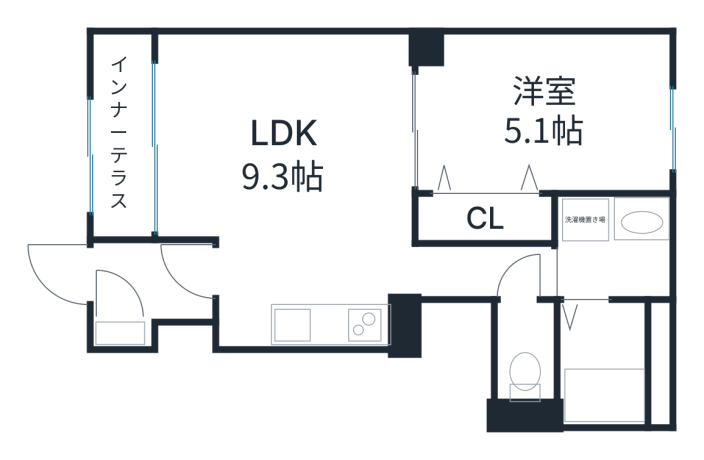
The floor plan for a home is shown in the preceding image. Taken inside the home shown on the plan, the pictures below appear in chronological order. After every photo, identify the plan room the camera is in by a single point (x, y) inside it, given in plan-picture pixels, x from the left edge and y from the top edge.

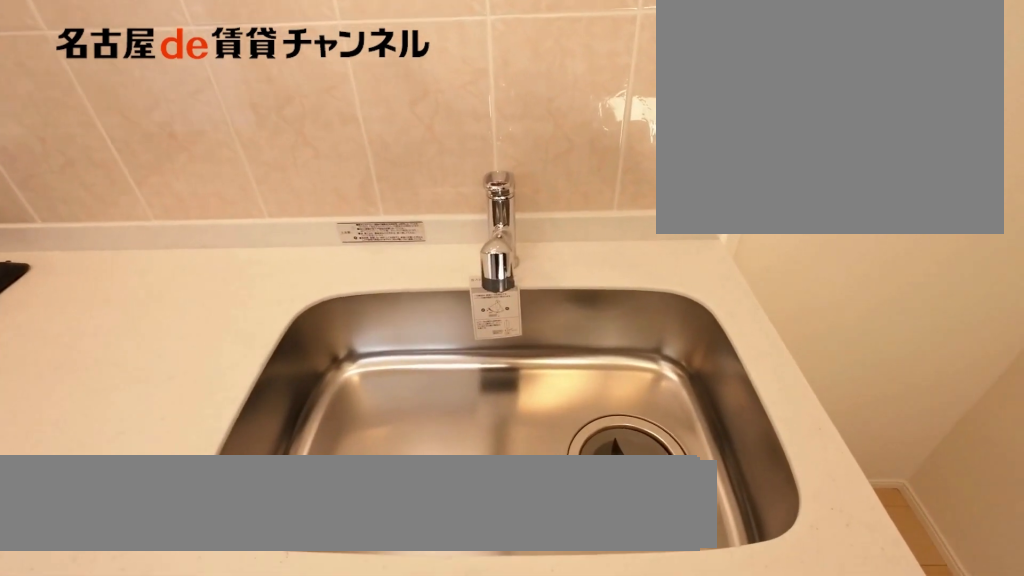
(341, 323)
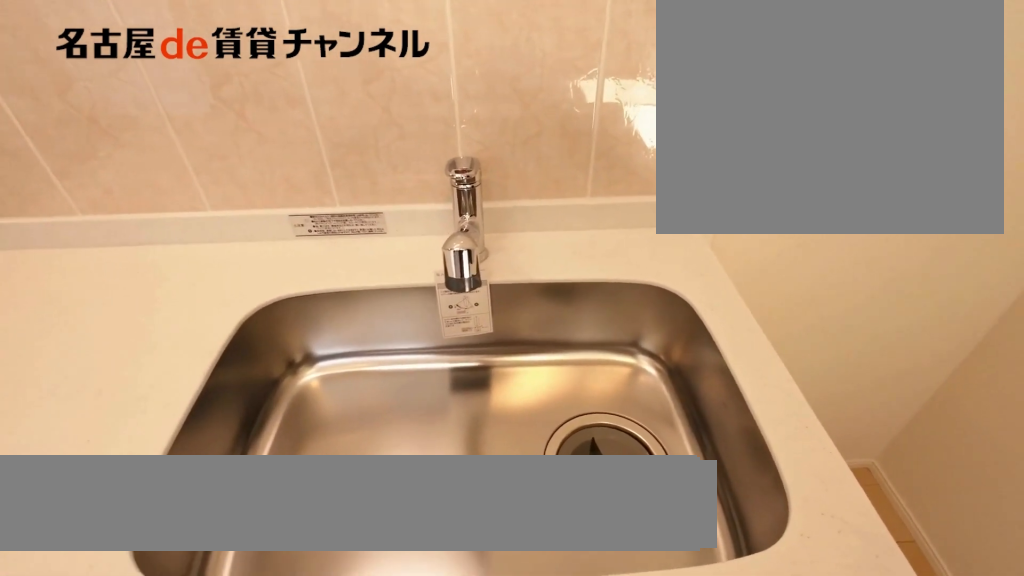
(341, 323)
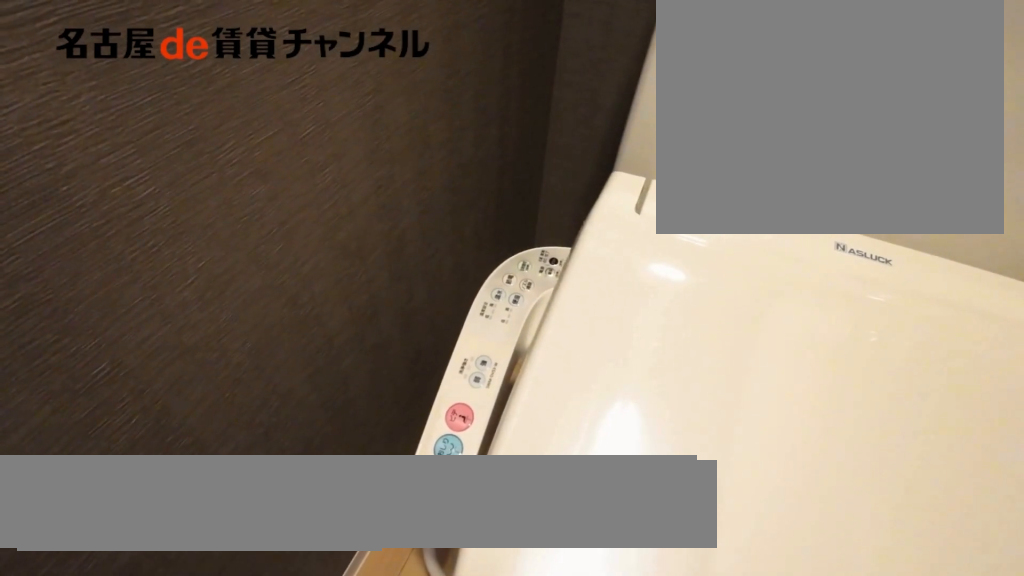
(523, 353)
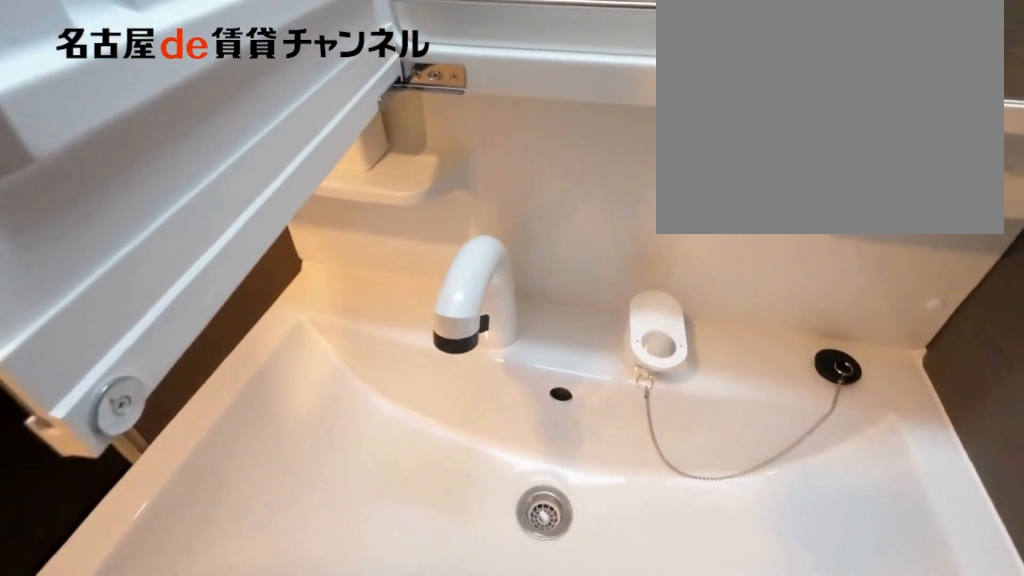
(612, 245)
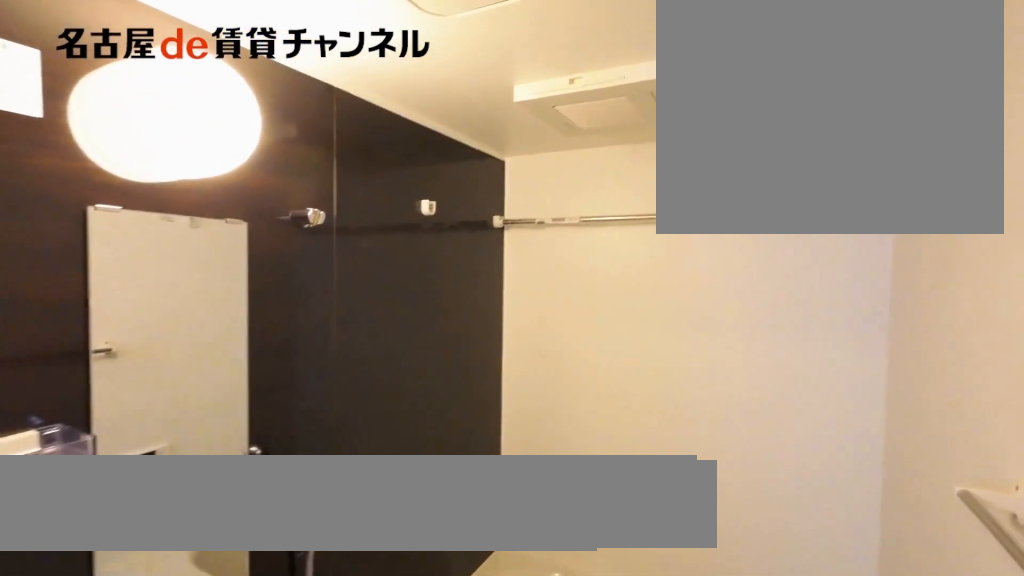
(612, 360)
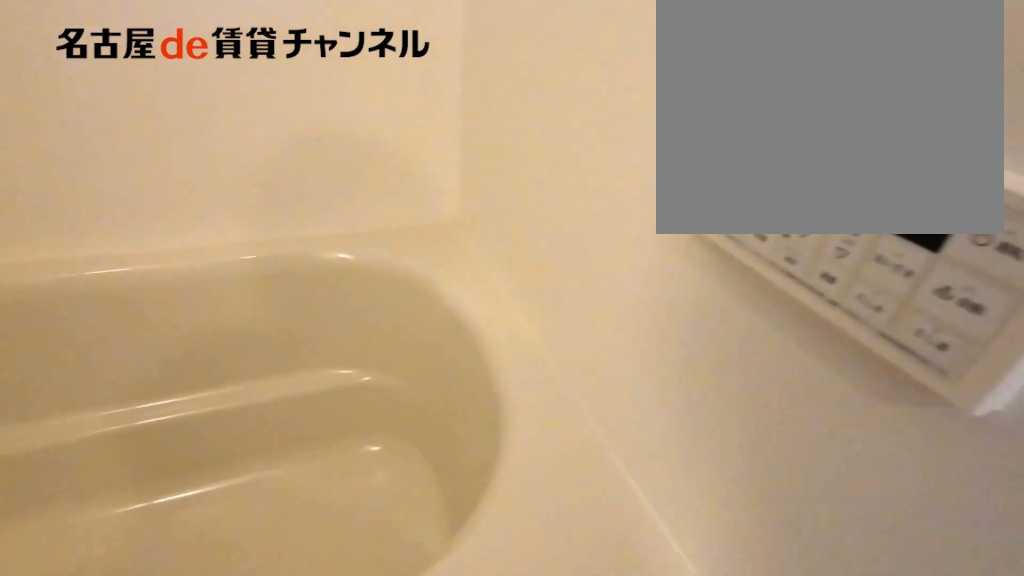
(612, 360)
